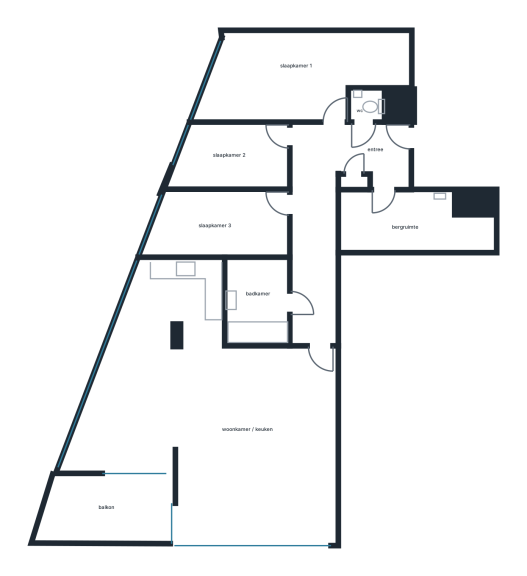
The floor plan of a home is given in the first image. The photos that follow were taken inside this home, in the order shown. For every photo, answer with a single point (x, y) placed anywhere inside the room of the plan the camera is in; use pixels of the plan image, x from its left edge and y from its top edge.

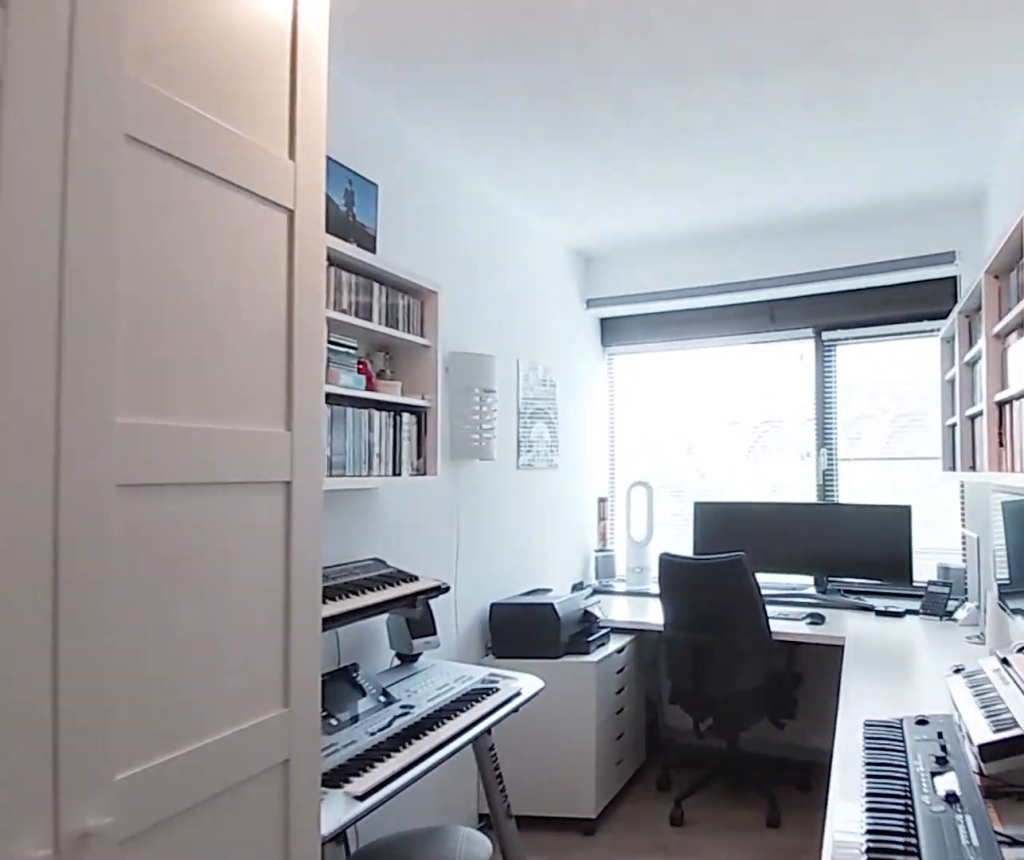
(221, 223)
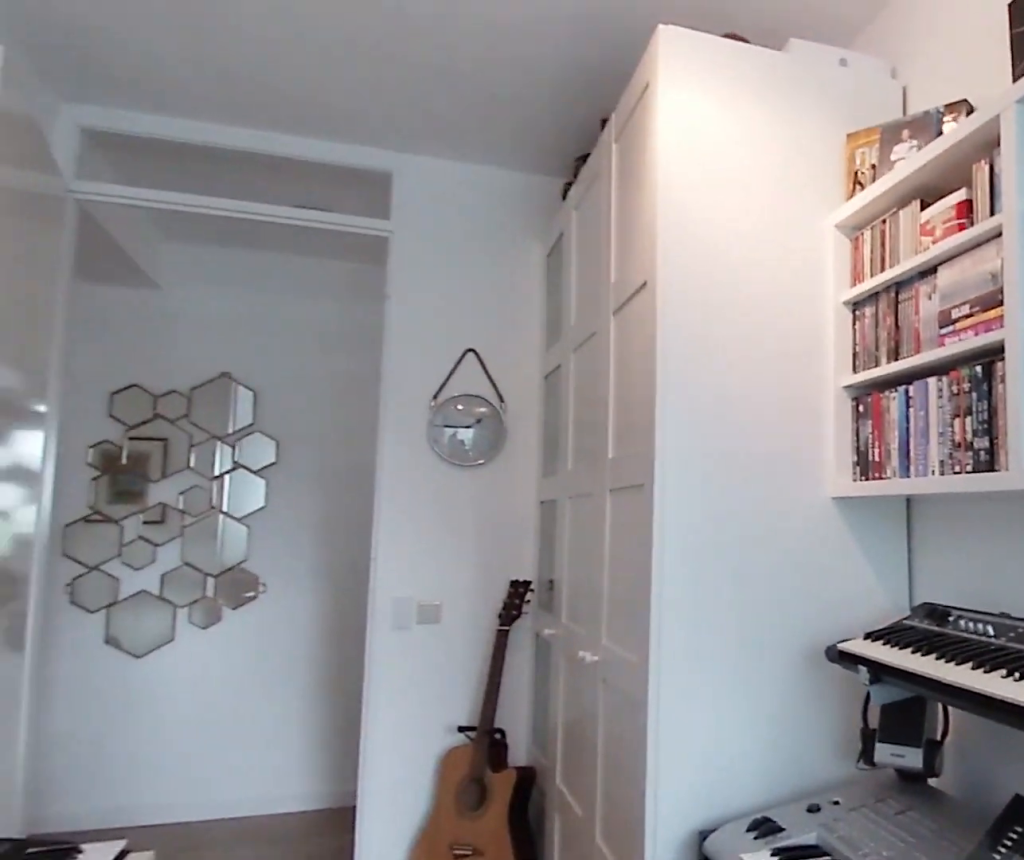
(221, 223)
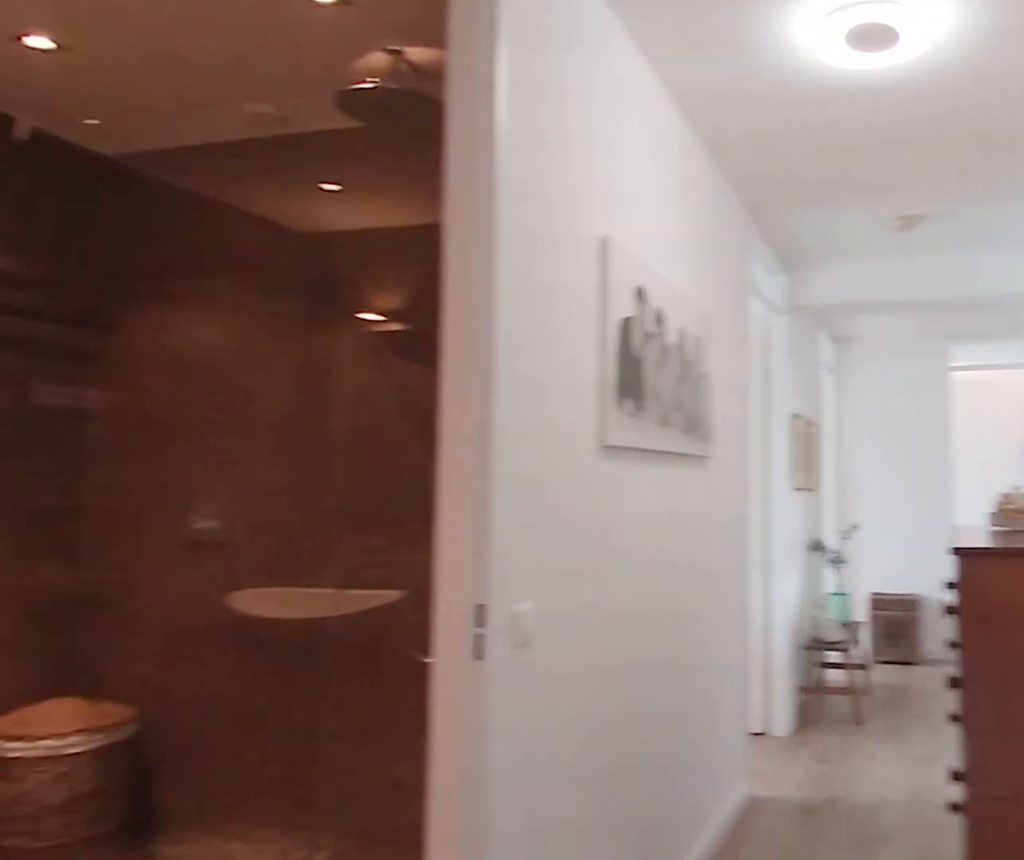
(331, 209)
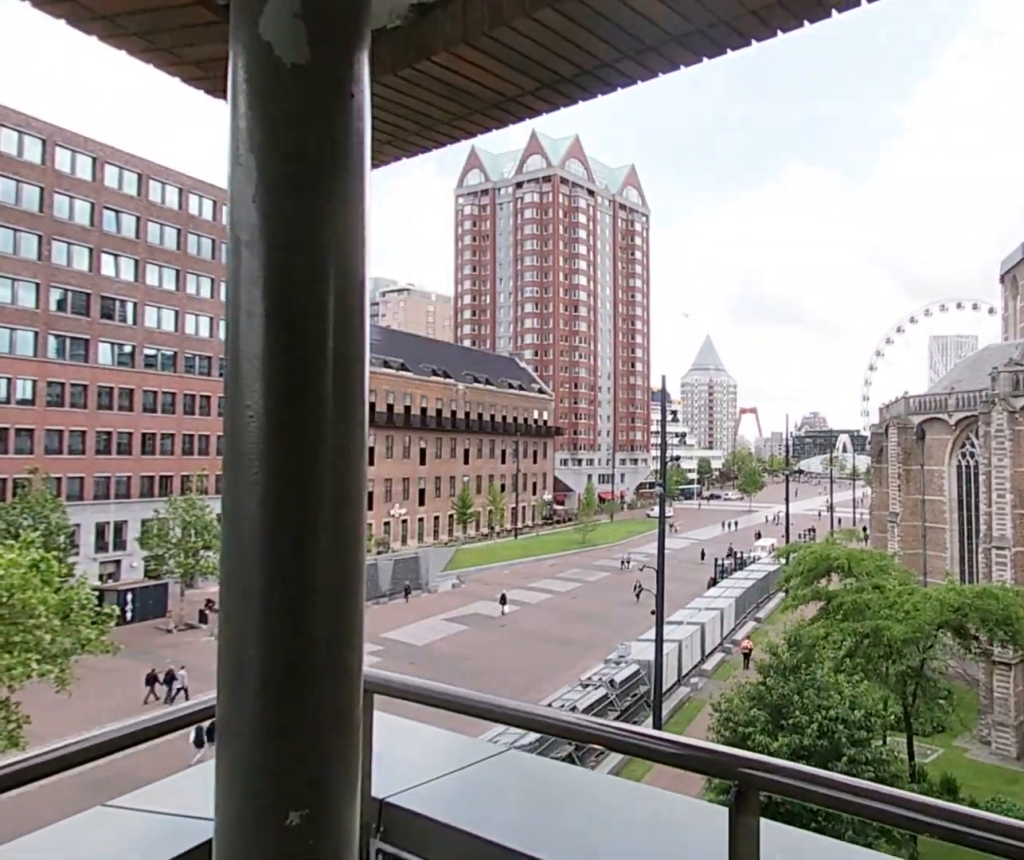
(107, 511)
